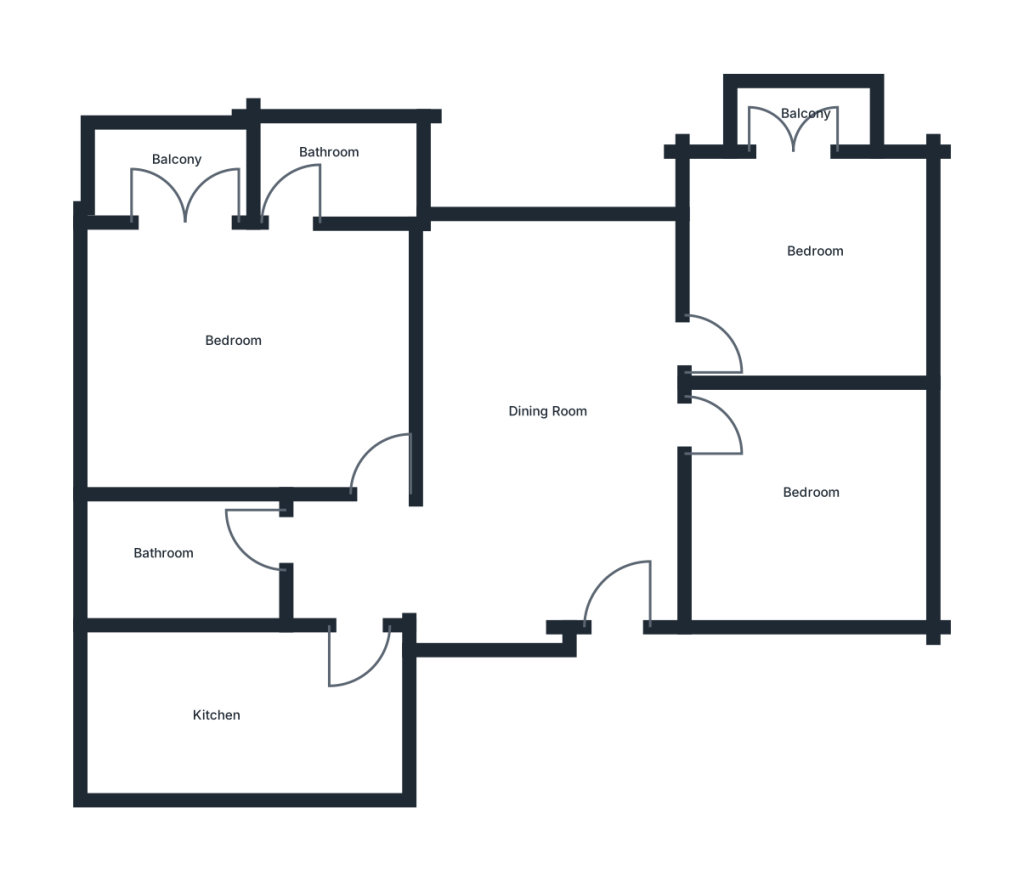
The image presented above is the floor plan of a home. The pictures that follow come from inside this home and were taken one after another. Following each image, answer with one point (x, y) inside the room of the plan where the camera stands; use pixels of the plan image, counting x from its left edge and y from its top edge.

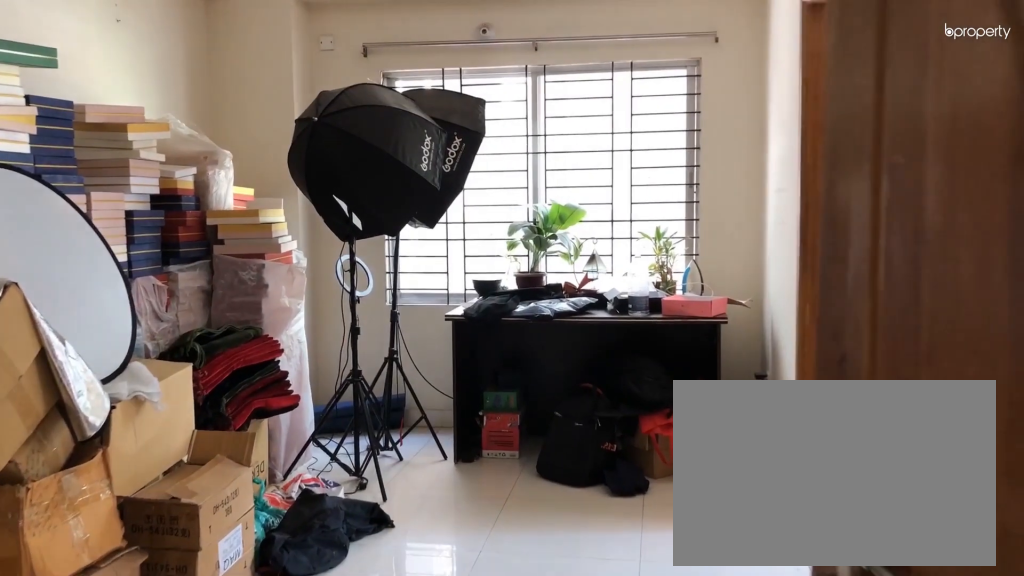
(561, 474)
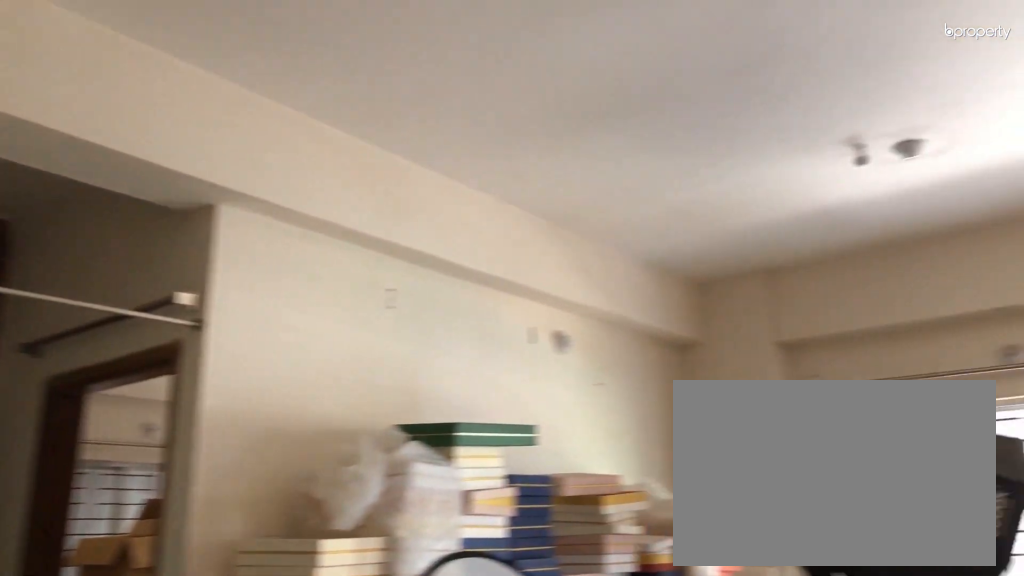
(558, 455)
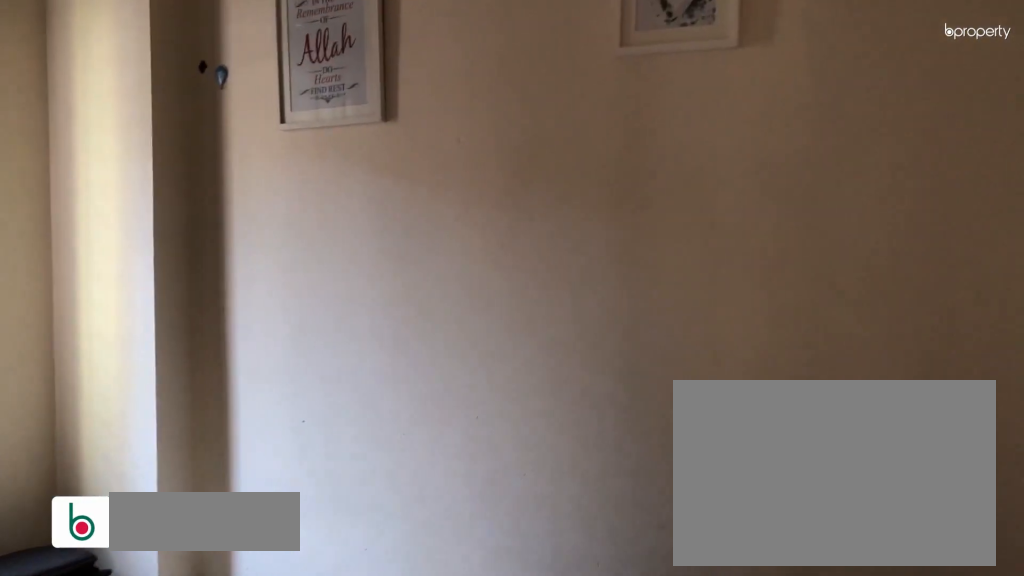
(813, 491)
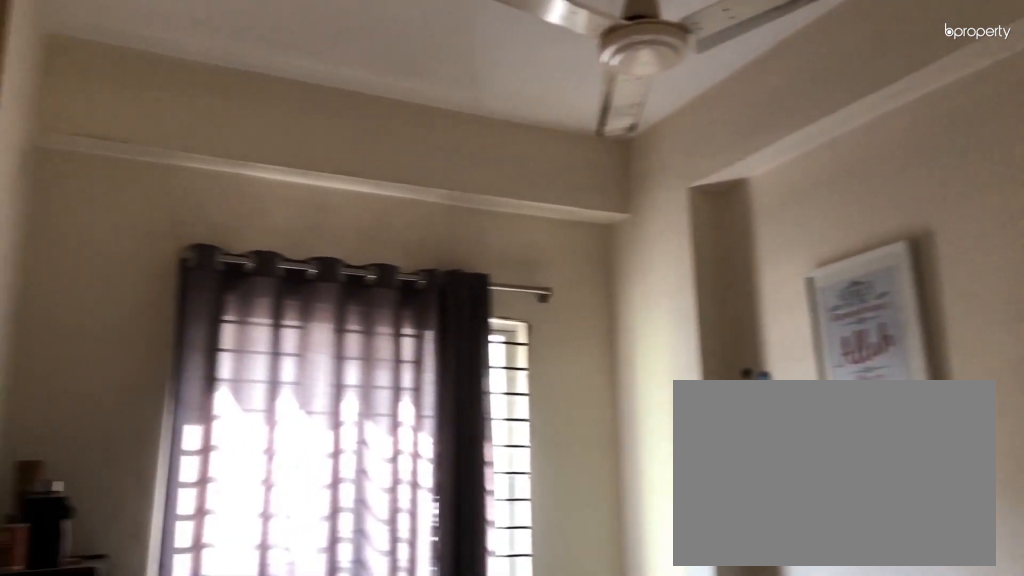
(813, 491)
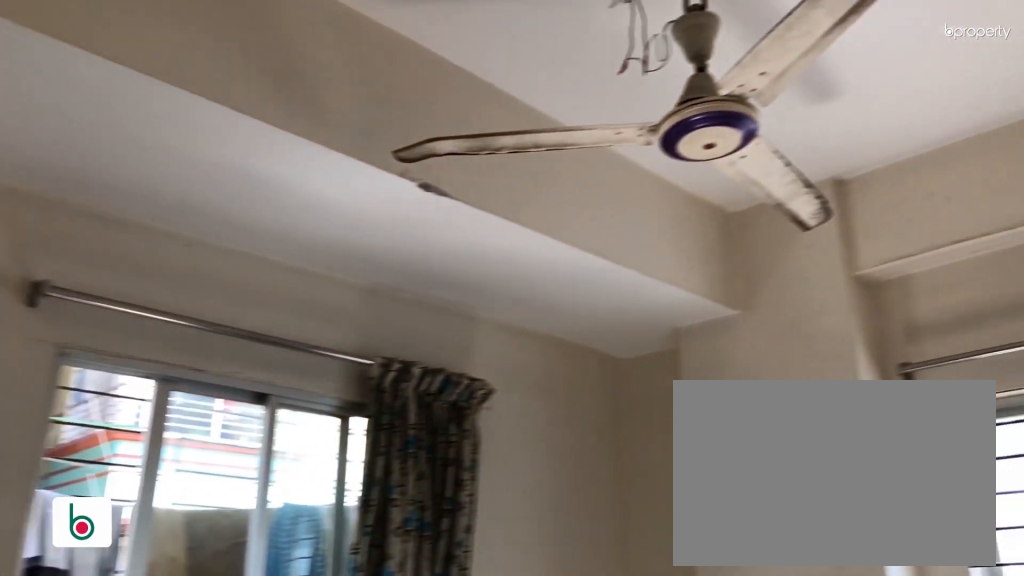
(806, 252)
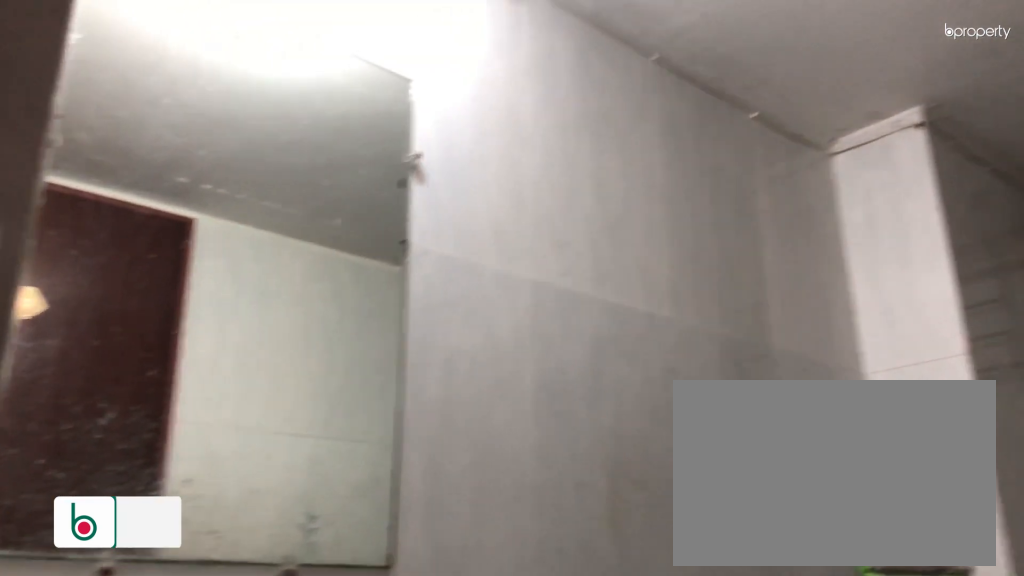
(202, 542)
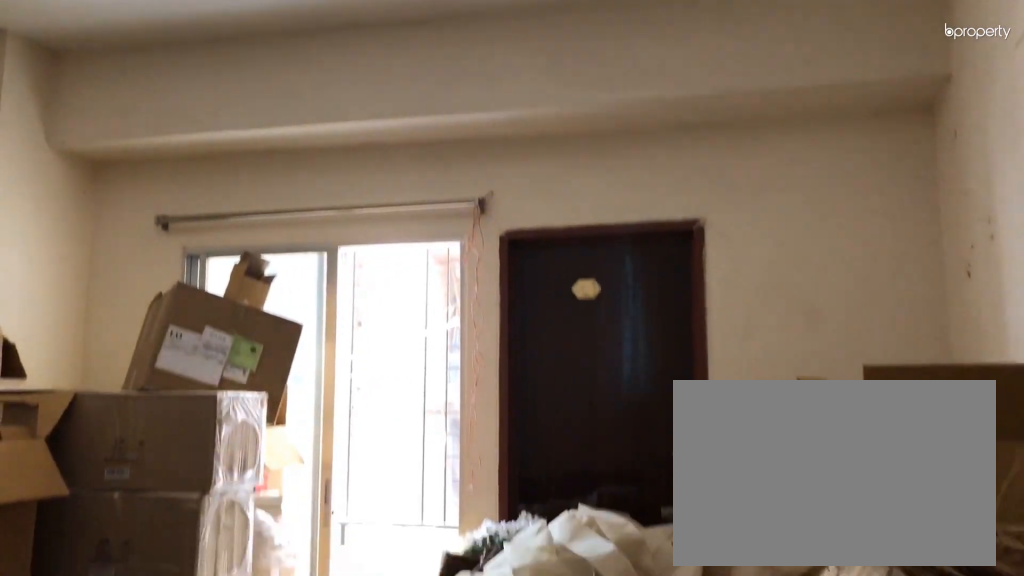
(274, 346)
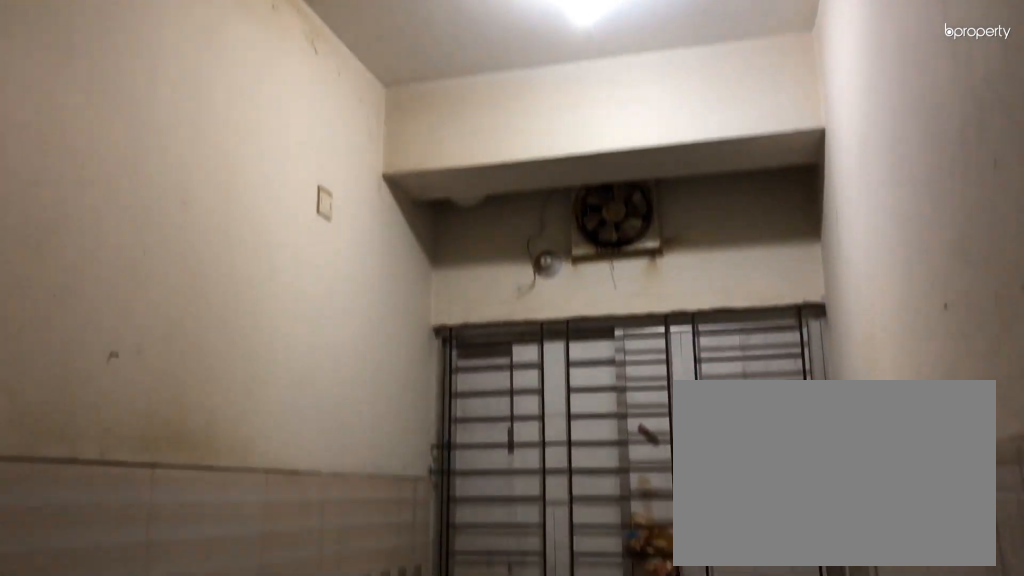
(219, 710)
